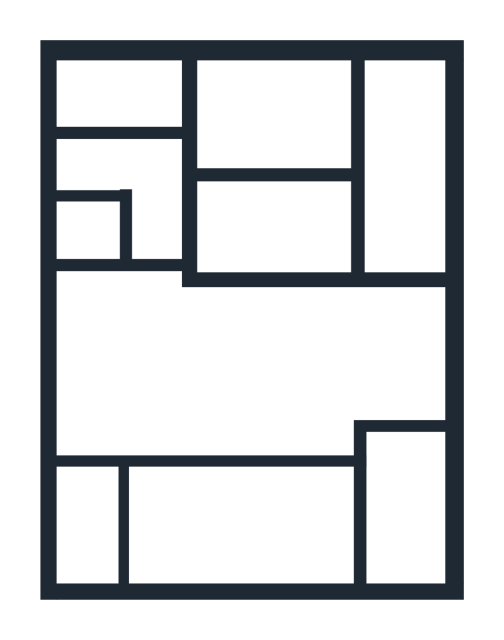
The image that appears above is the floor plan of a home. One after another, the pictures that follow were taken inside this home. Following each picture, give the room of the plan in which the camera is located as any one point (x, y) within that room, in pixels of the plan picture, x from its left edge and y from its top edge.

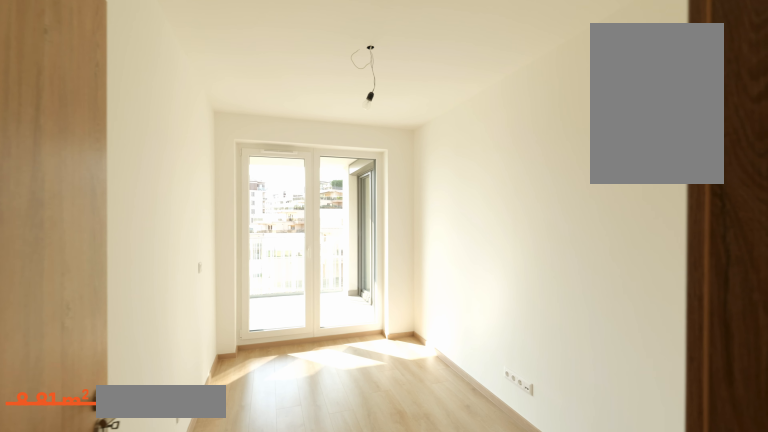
(255, 214)
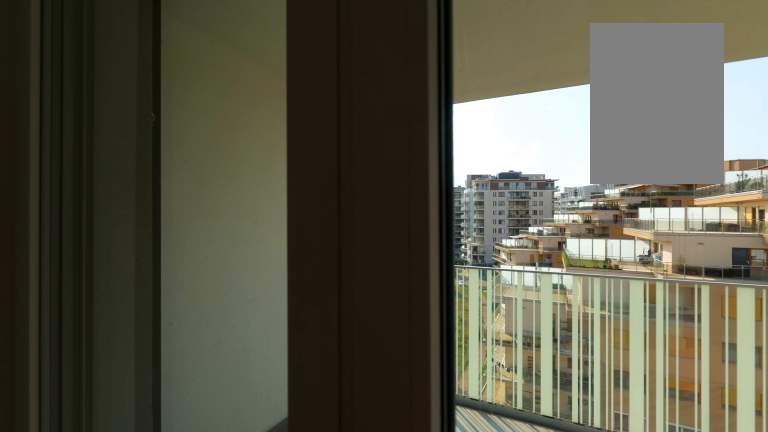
(236, 128)
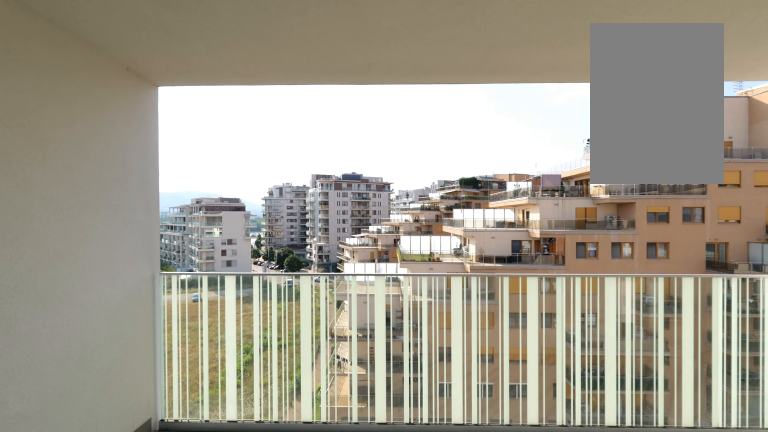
(236, 128)
